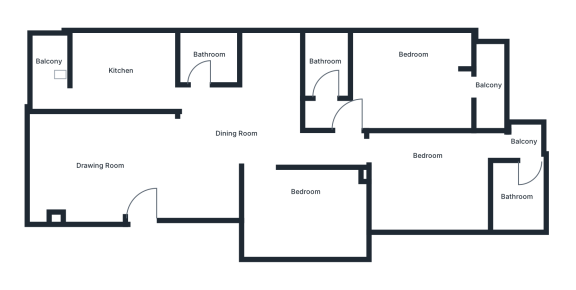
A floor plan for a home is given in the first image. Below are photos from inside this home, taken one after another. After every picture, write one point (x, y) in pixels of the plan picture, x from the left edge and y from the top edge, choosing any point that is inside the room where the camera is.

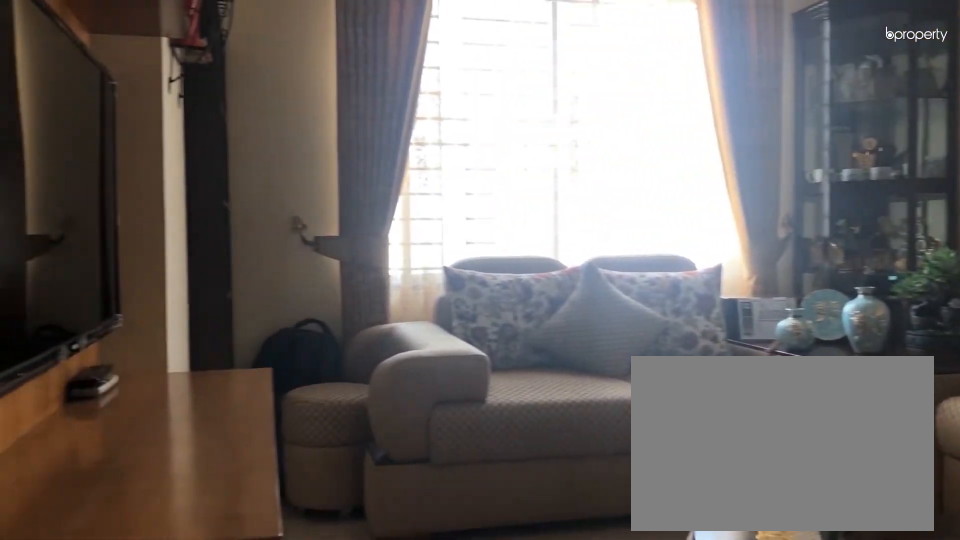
(102, 168)
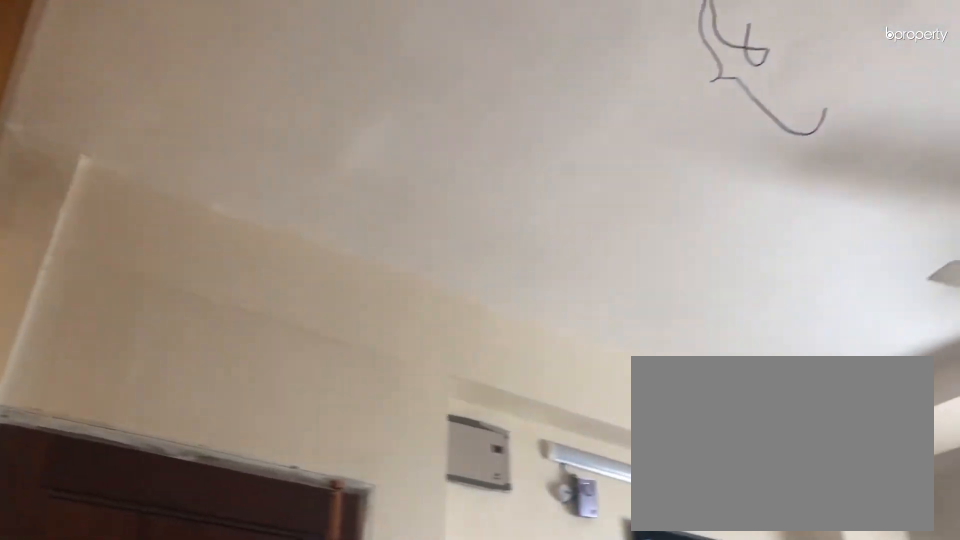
(103, 168)
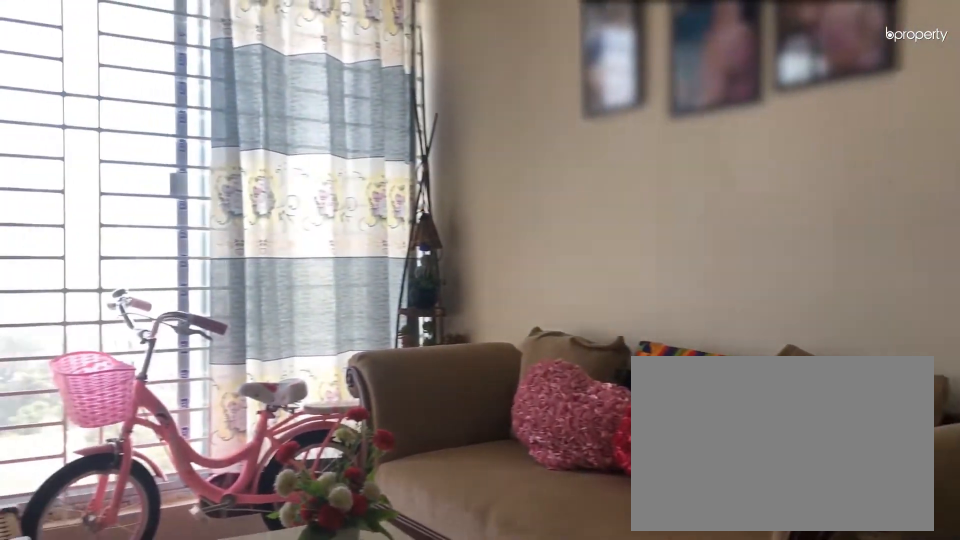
(235, 132)
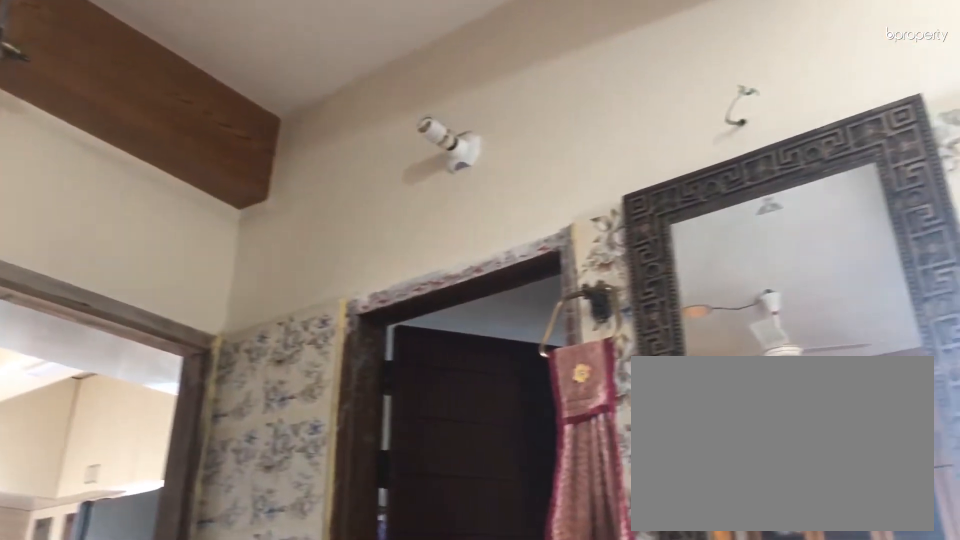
(235, 132)
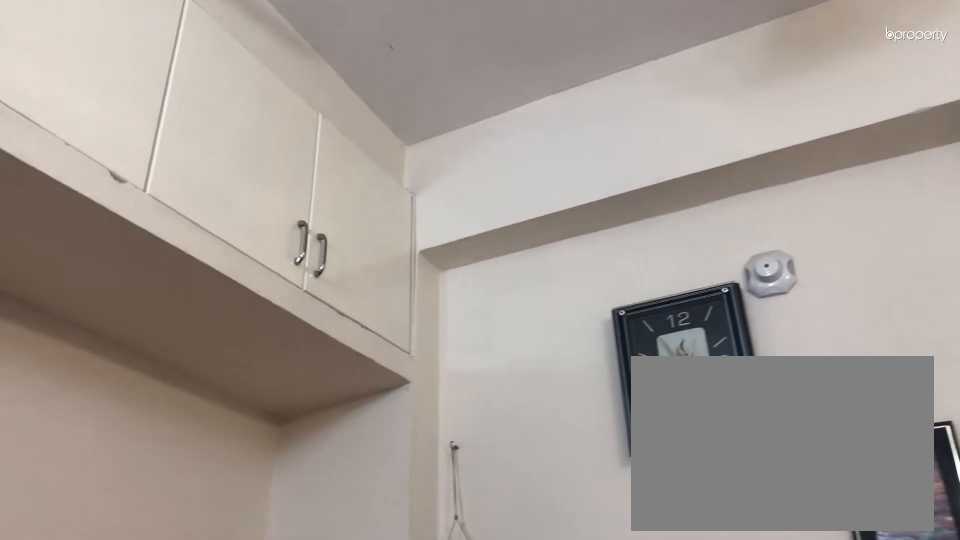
(307, 214)
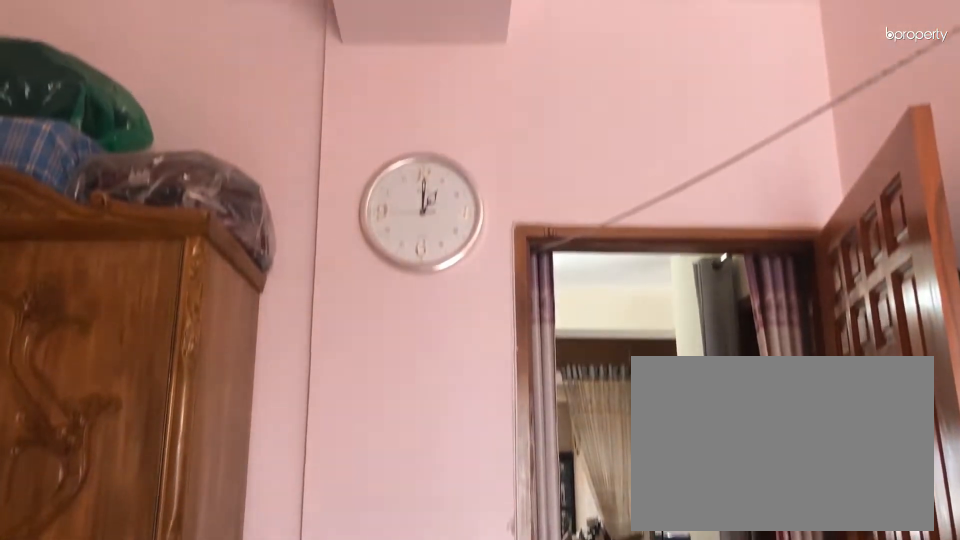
(427, 185)
